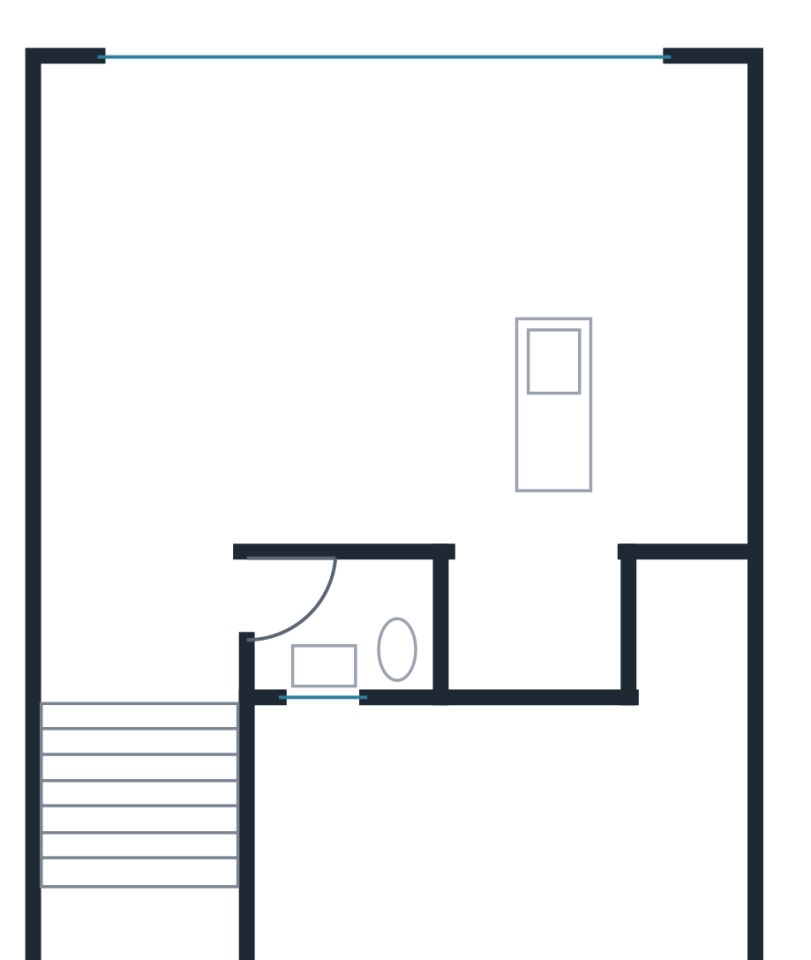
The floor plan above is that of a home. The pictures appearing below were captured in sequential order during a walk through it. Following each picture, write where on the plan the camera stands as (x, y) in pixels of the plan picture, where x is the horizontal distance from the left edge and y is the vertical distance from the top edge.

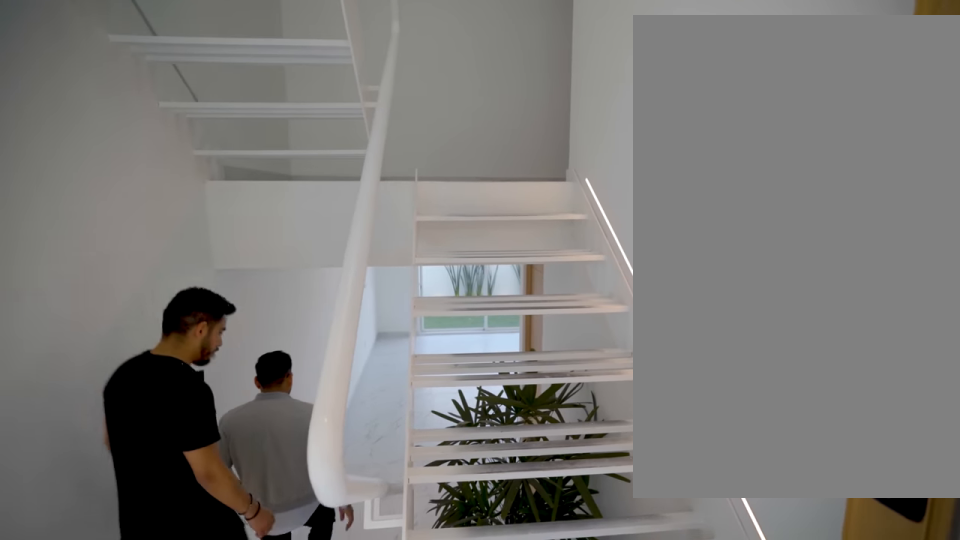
(103, 900)
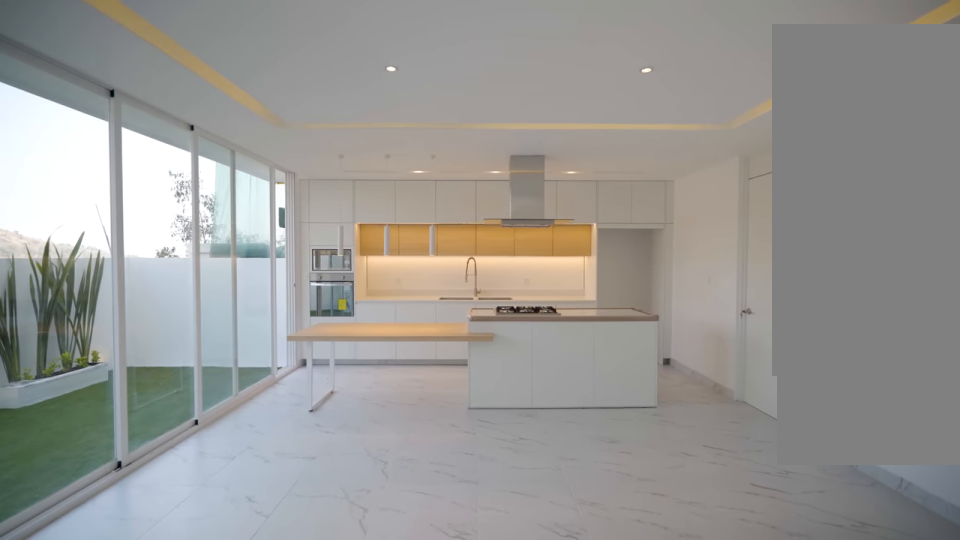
(191, 306)
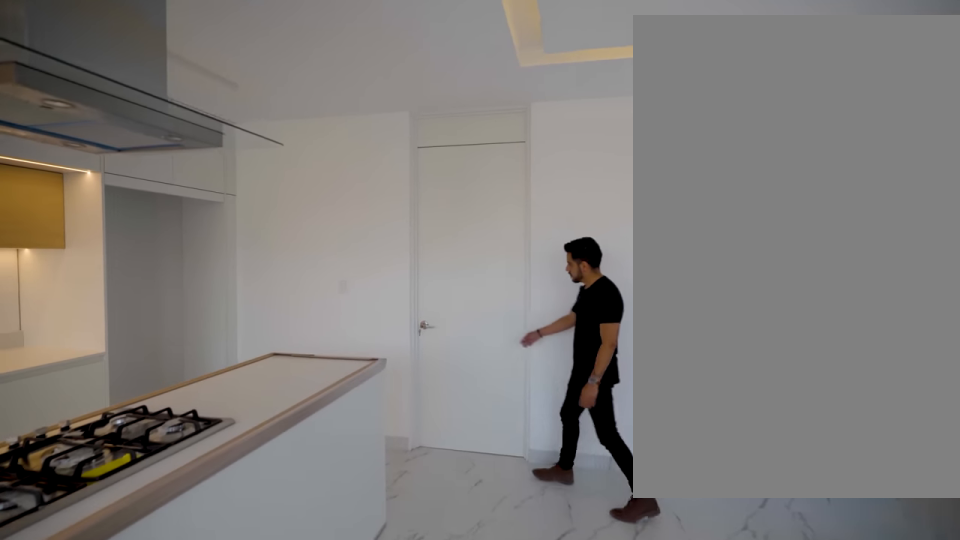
(465, 341)
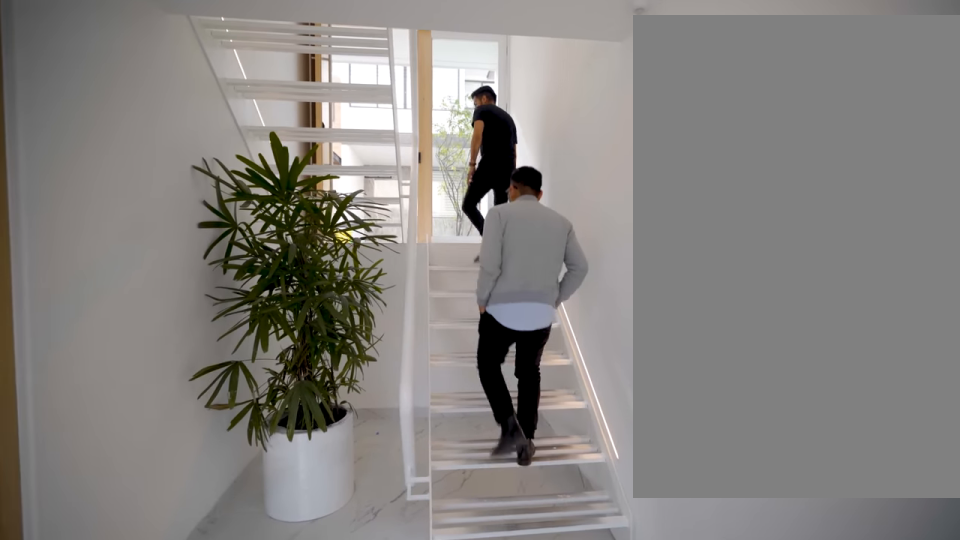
(100, 628)
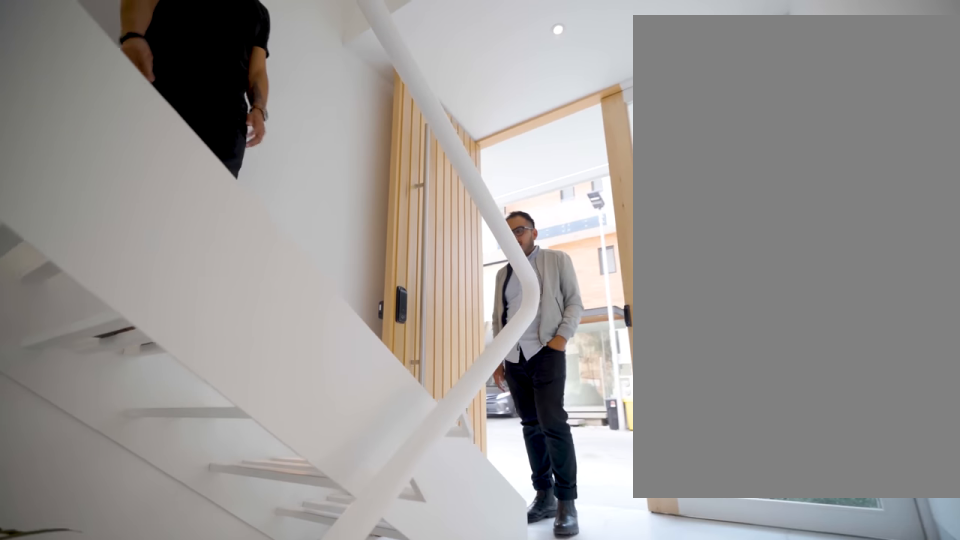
(80, 879)
